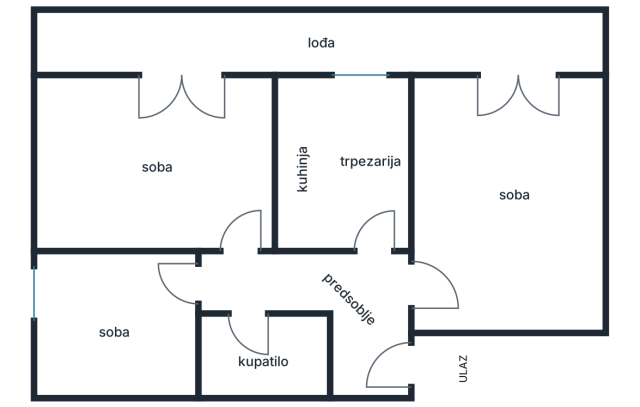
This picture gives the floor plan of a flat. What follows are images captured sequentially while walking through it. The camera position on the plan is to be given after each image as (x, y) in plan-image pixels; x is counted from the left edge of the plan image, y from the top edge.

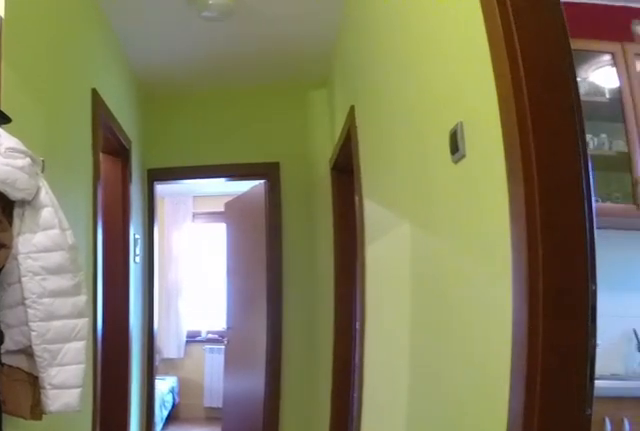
(402, 282)
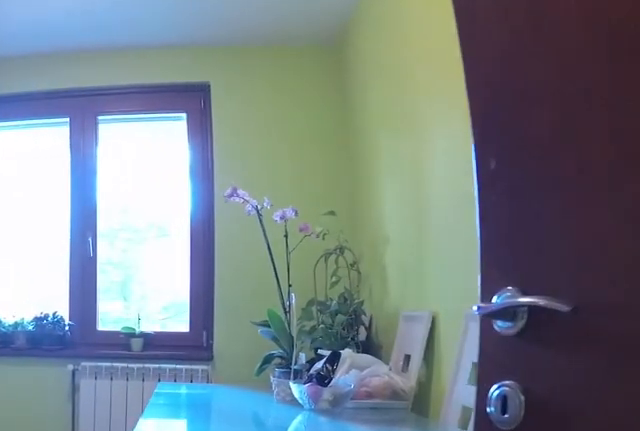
(393, 284)
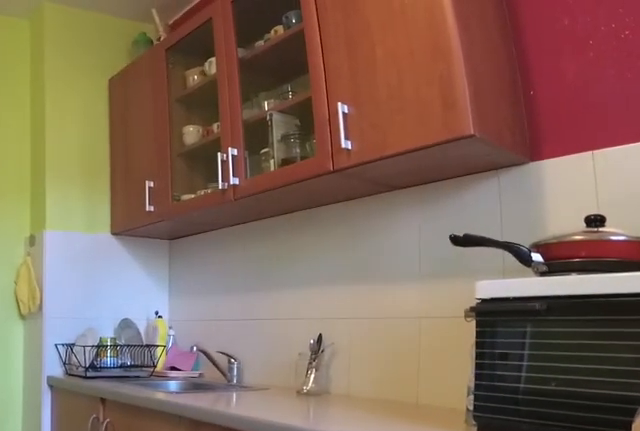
(378, 100)
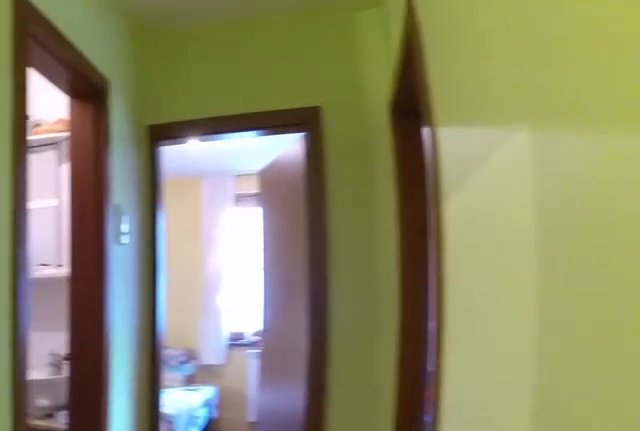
(398, 263)
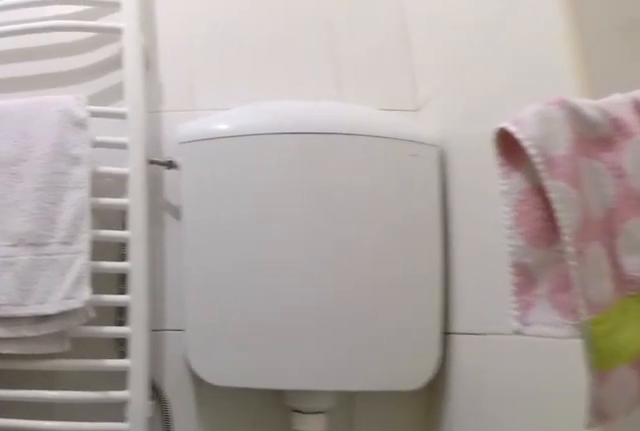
(251, 295)
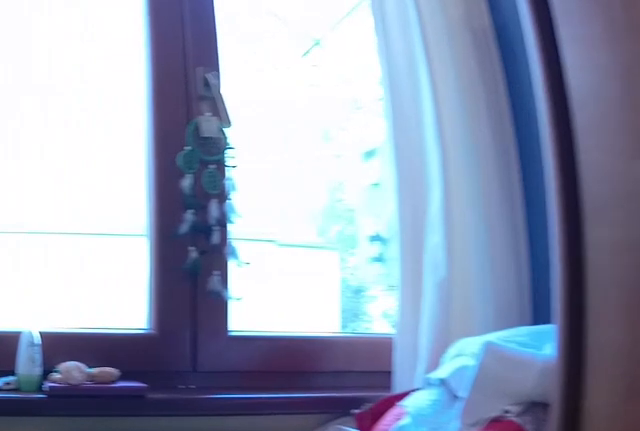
(124, 282)
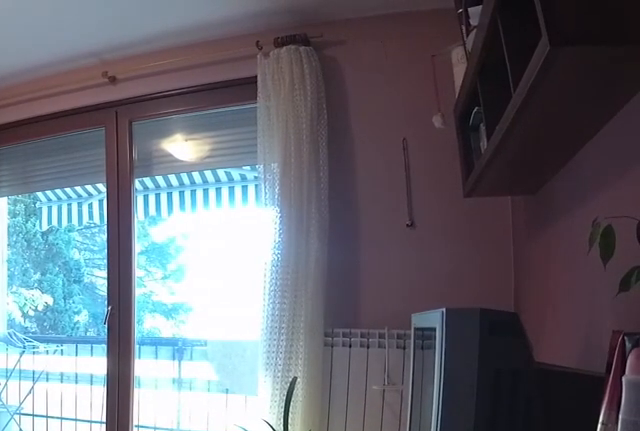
(227, 262)
